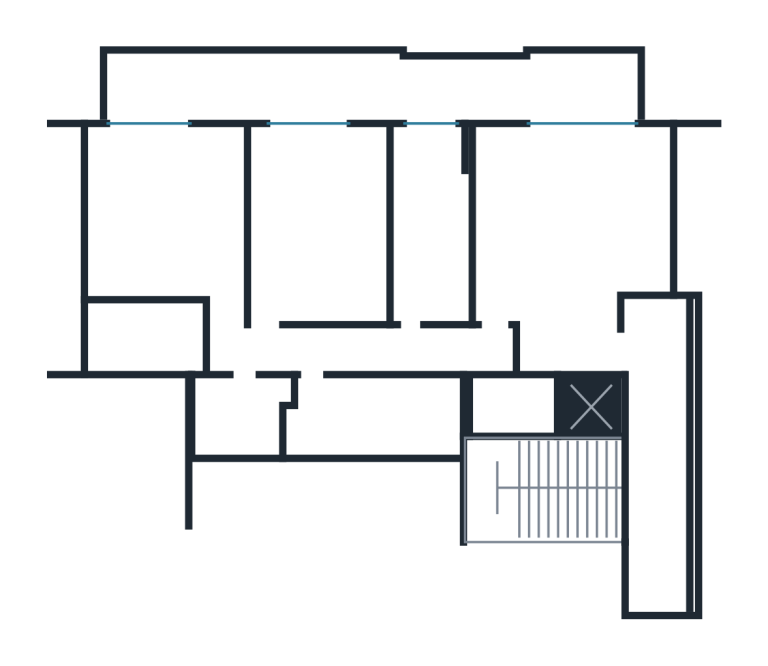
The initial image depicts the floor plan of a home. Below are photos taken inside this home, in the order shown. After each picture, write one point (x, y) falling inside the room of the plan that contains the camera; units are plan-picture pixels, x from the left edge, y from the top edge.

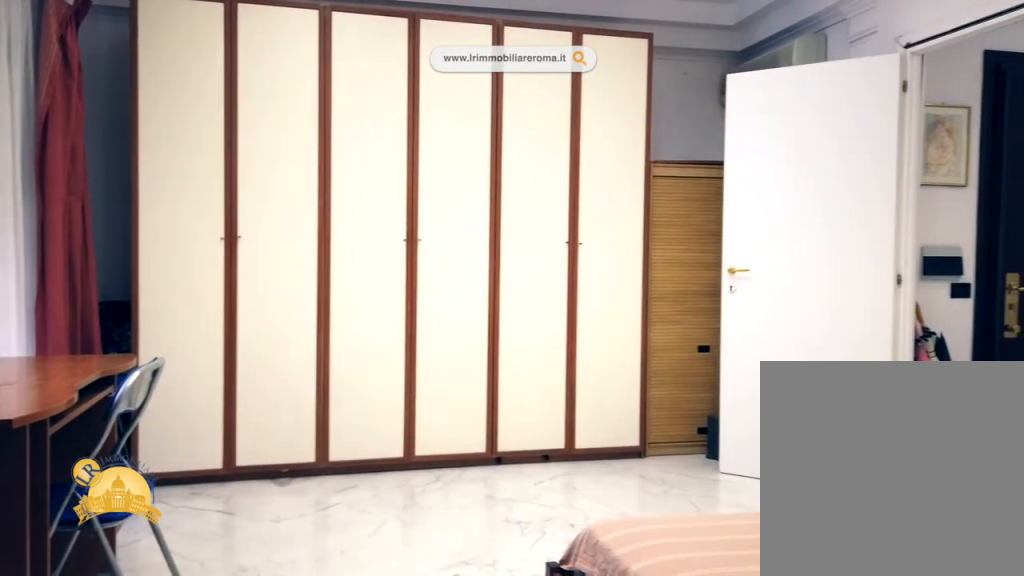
(572, 230)
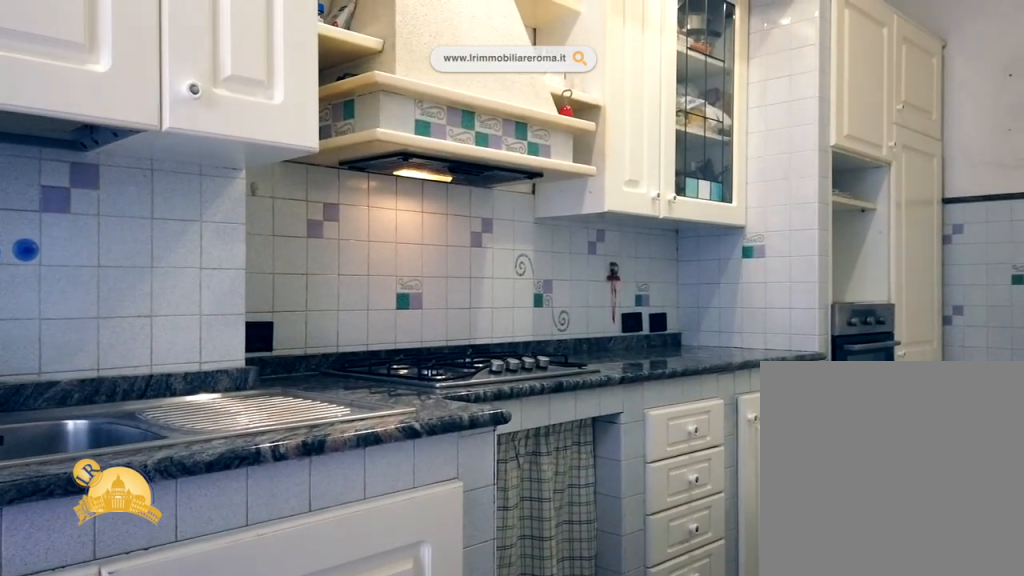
(431, 230)
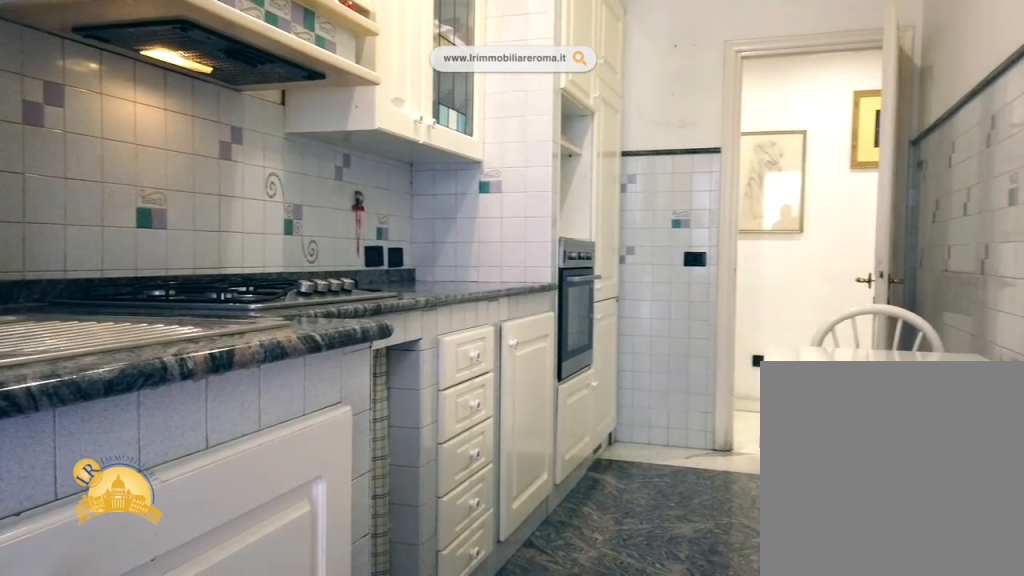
(431, 230)
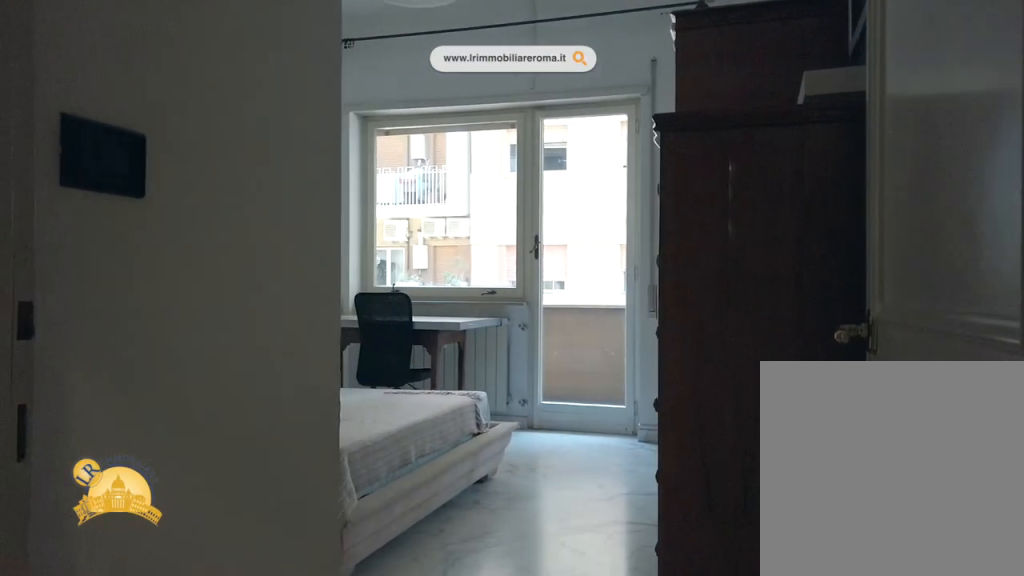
(165, 224)
